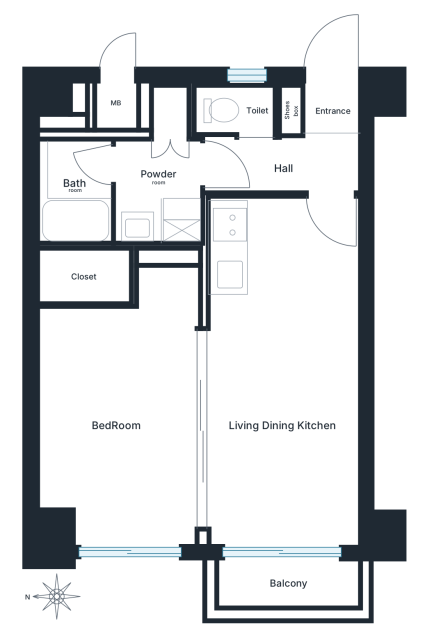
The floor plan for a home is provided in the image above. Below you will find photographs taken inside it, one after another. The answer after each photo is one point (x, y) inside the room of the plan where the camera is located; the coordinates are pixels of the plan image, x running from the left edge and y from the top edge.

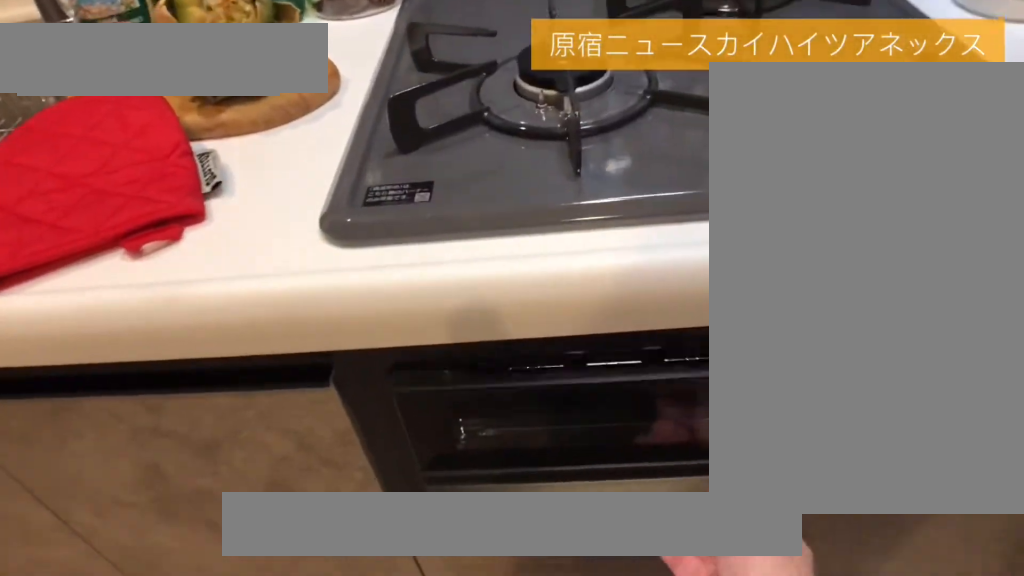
(286, 253)
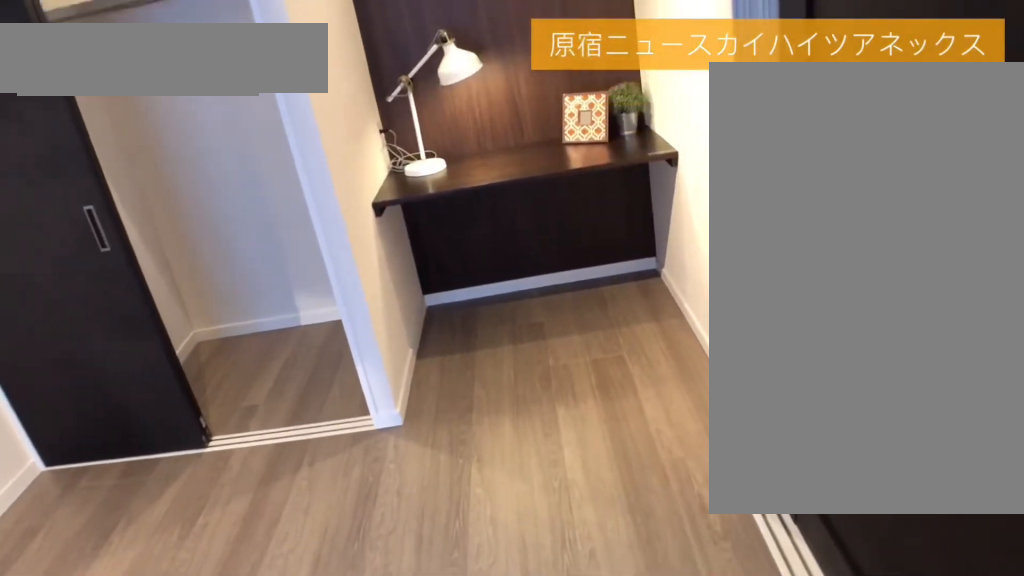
(121, 425)
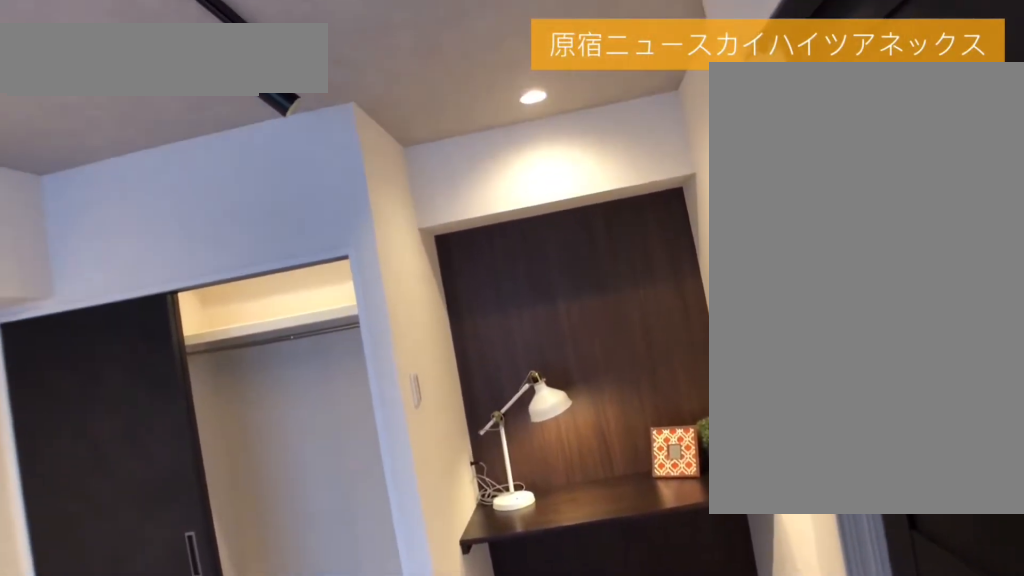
(121, 425)
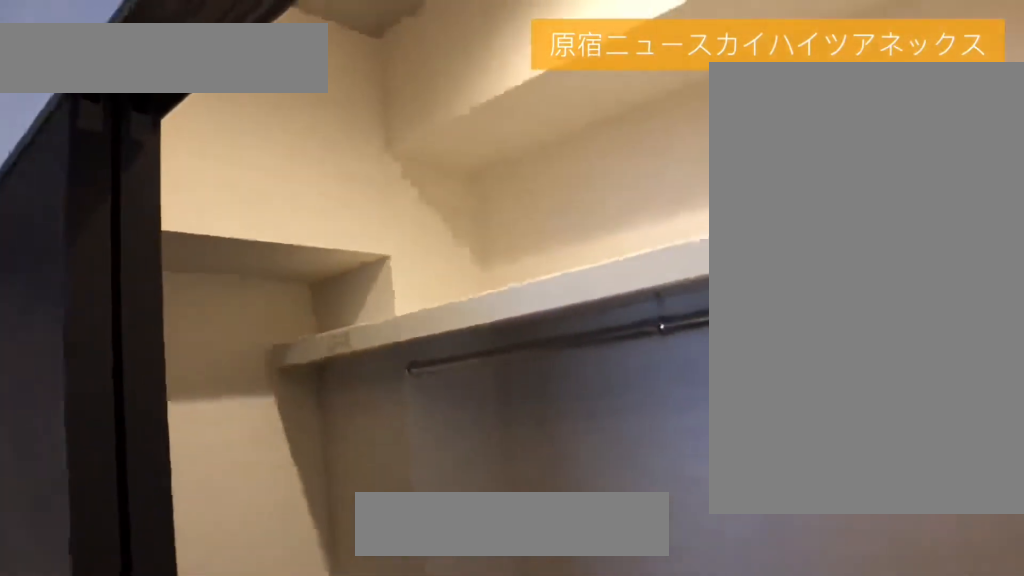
(121, 425)
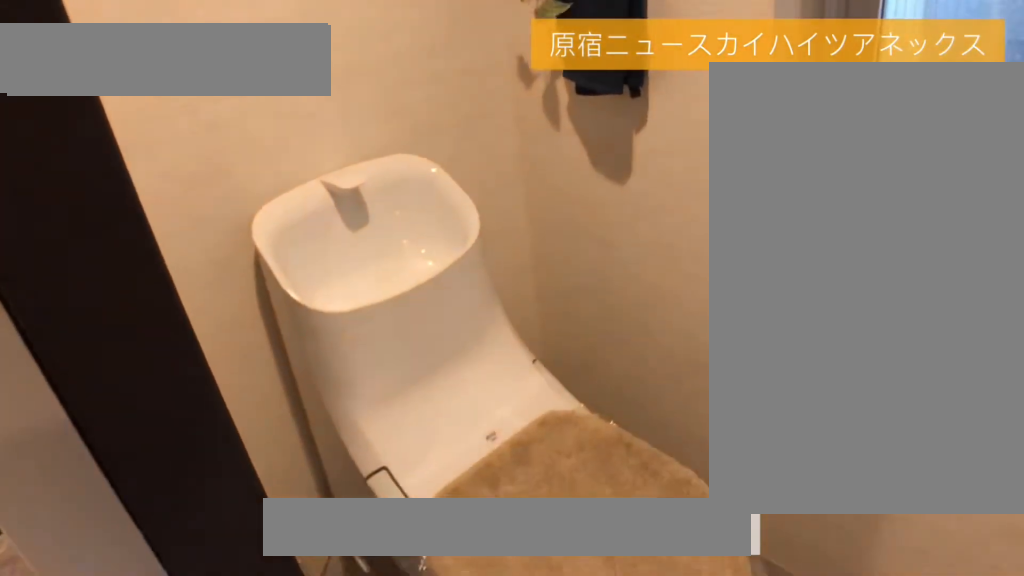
(231, 126)
